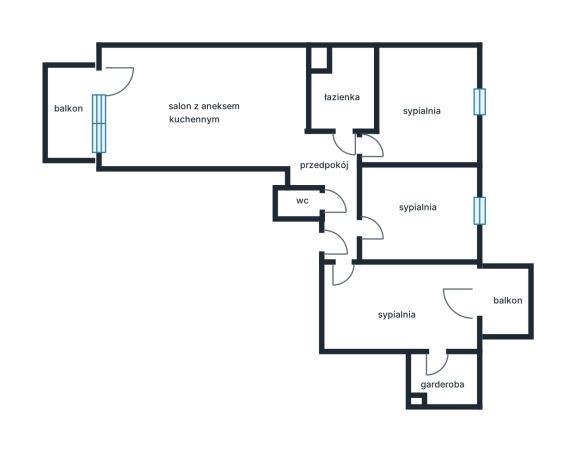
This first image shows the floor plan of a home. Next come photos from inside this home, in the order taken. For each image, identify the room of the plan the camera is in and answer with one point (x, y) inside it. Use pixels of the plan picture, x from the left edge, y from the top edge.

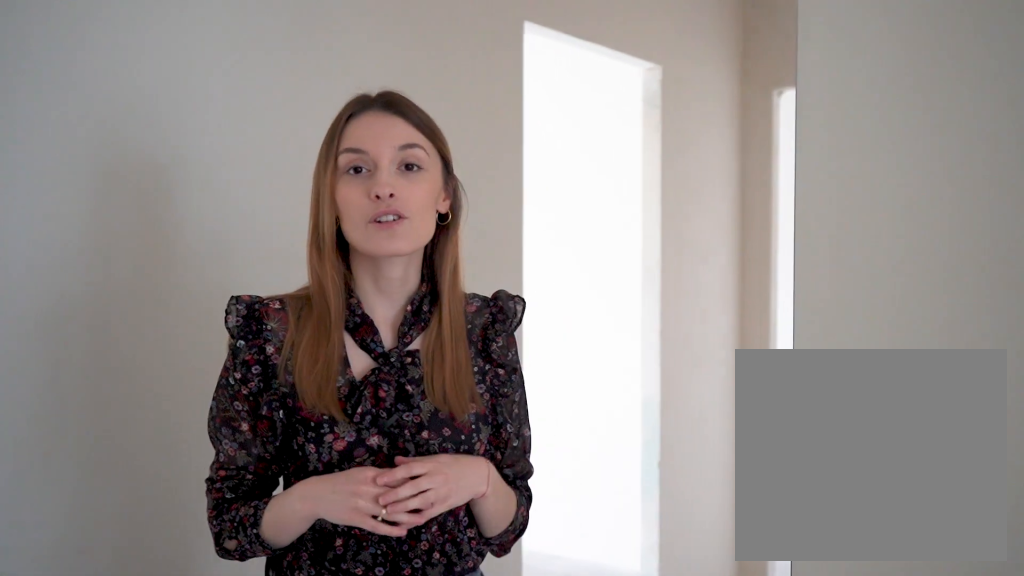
(334, 188)
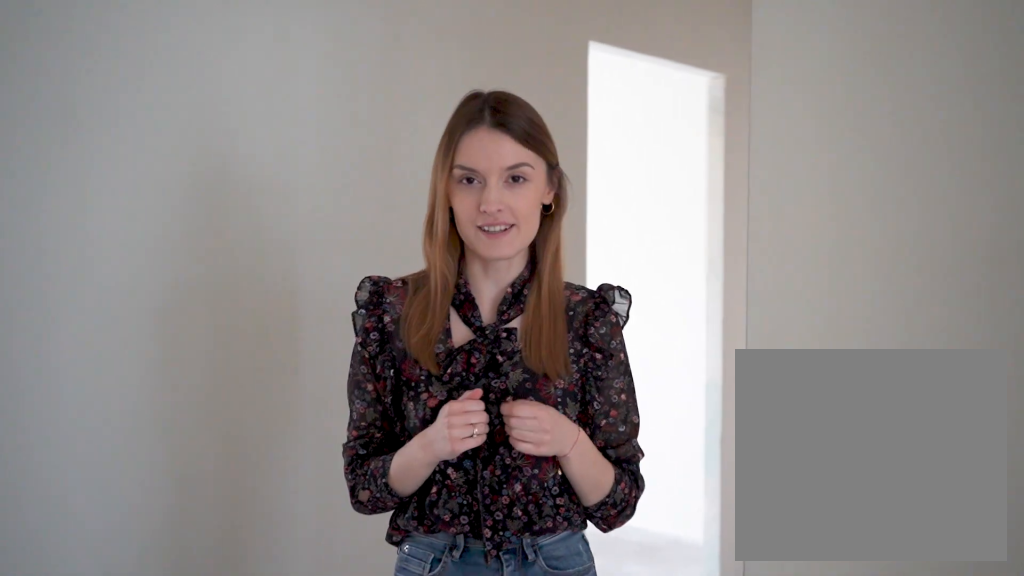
(334, 188)
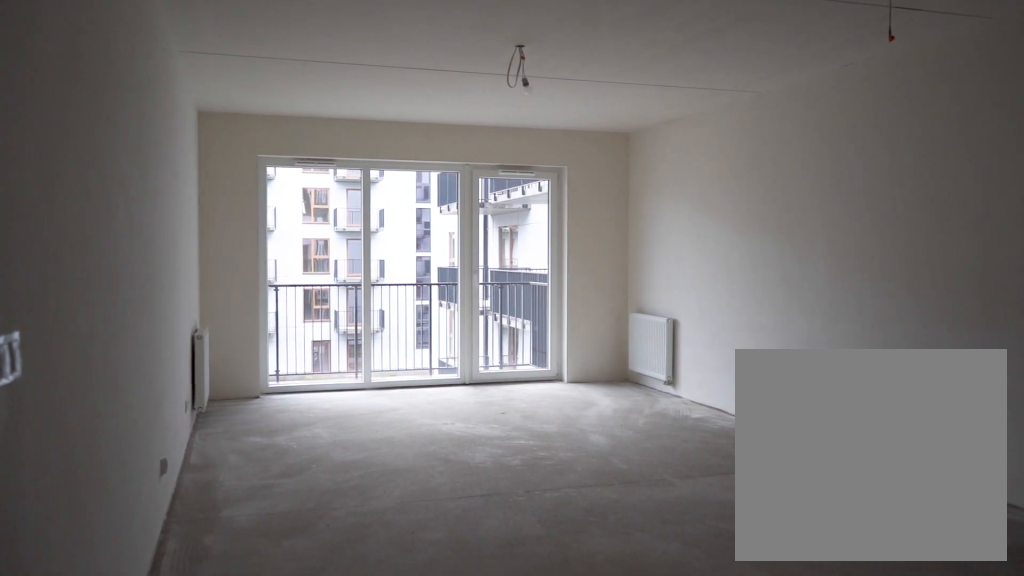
(204, 107)
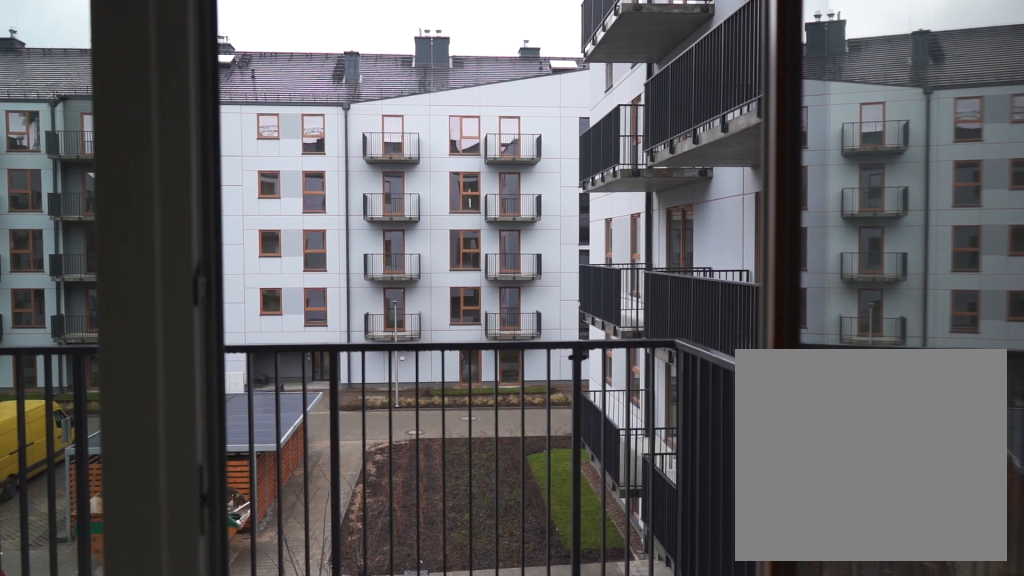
(71, 112)
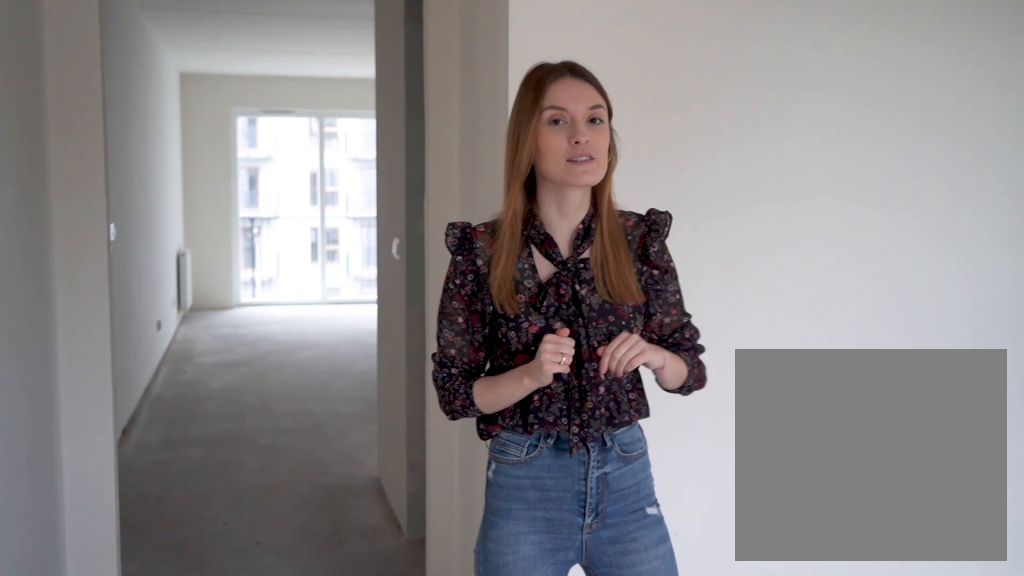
(431, 99)
